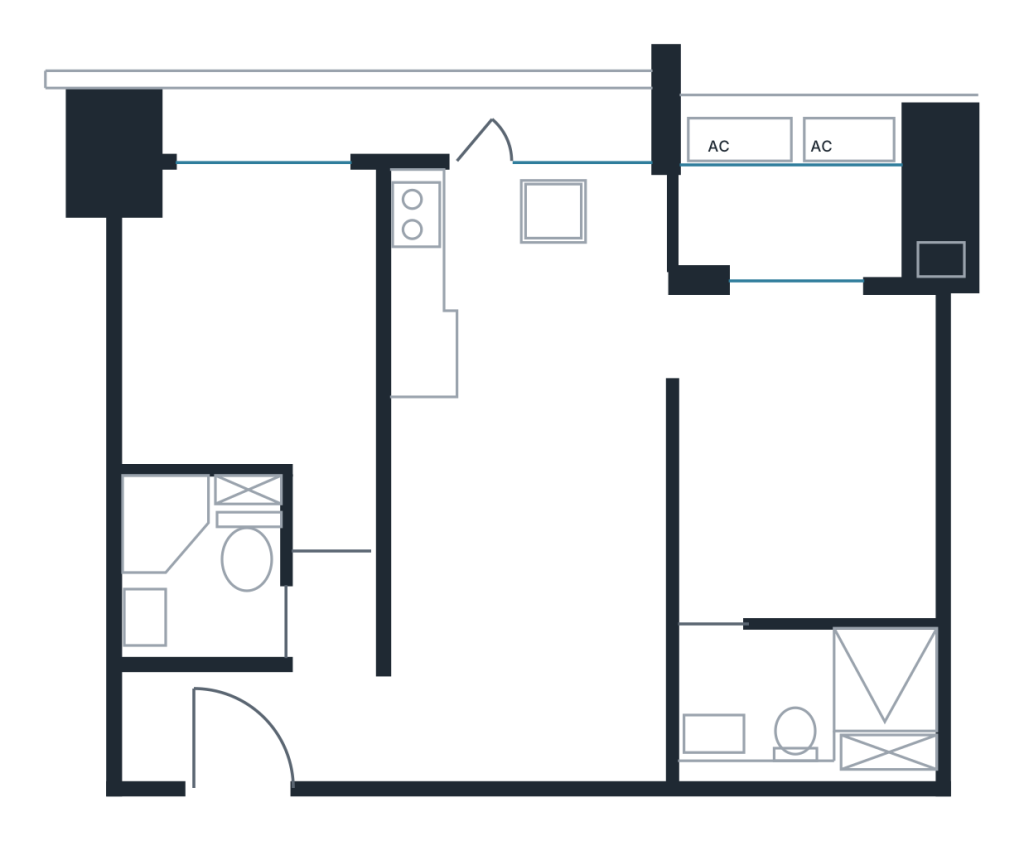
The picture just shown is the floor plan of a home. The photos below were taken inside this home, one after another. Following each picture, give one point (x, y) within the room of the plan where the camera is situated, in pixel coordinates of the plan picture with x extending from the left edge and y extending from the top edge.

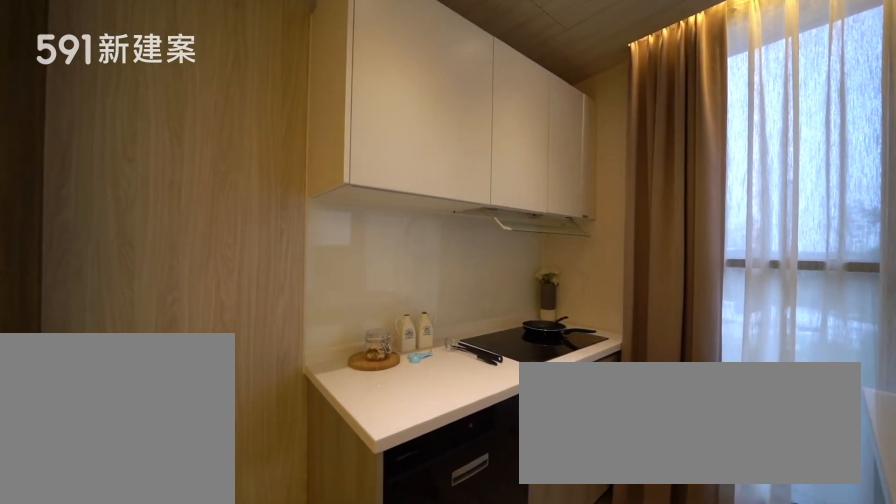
(461, 254)
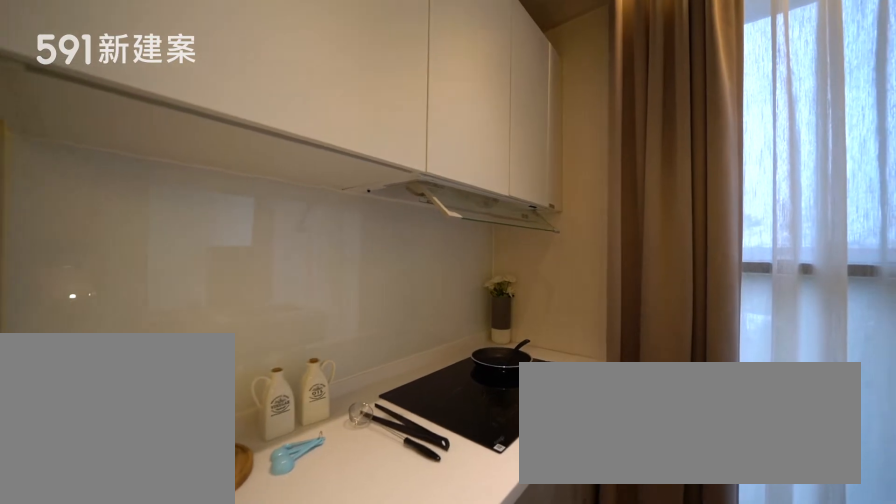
(461, 254)
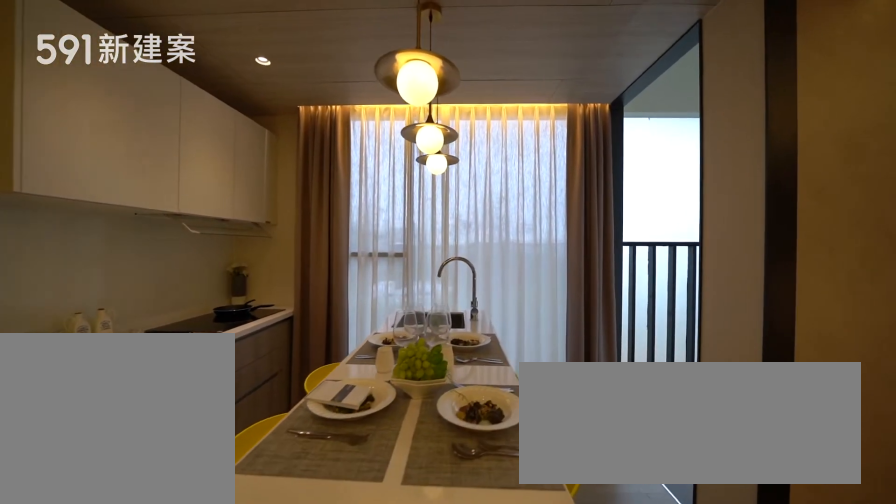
(553, 317)
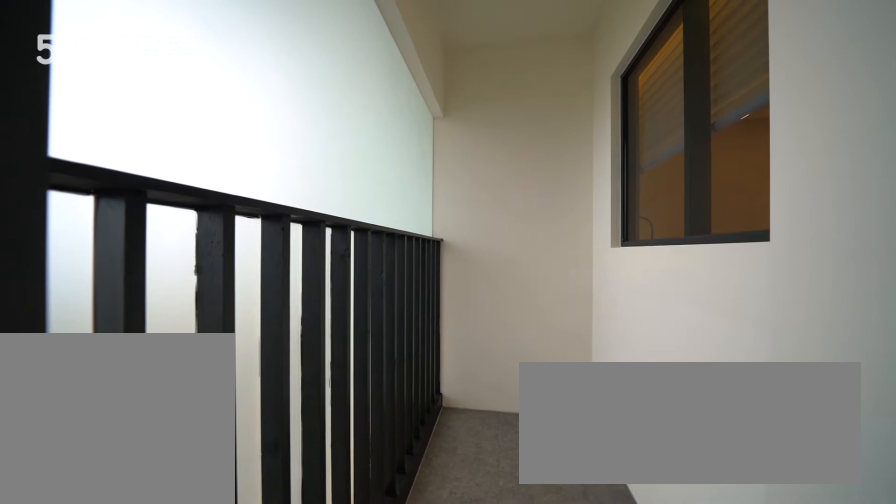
(799, 224)
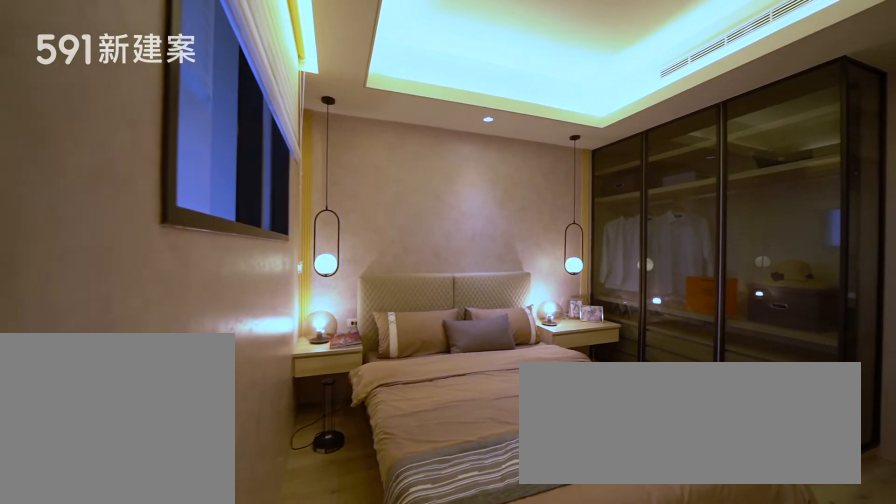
(808, 460)
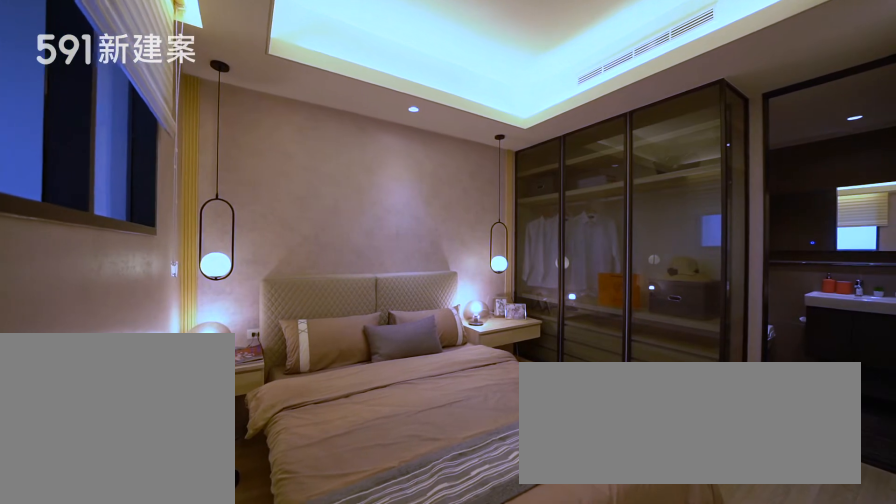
(808, 460)
